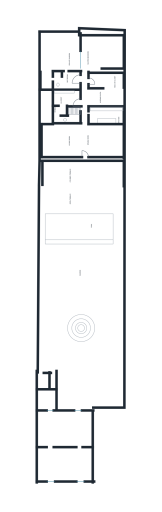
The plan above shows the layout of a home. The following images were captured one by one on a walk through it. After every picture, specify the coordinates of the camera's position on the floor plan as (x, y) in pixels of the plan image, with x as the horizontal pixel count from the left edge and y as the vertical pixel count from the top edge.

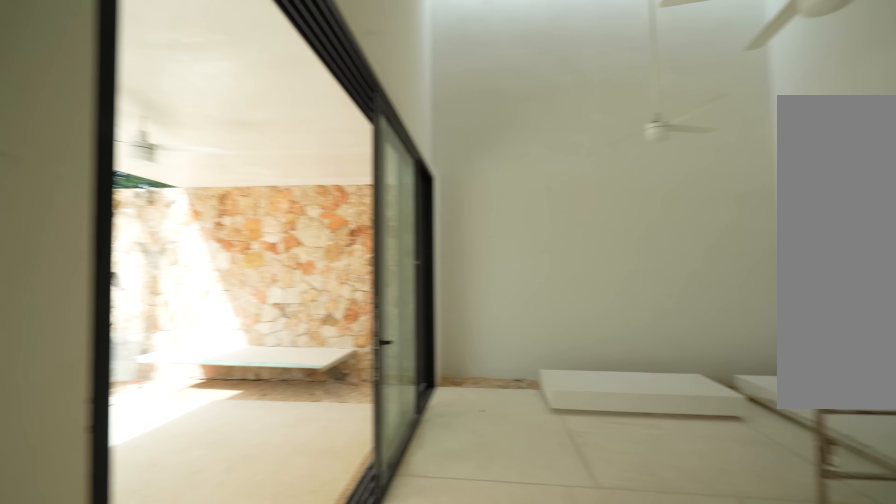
(82, 149)
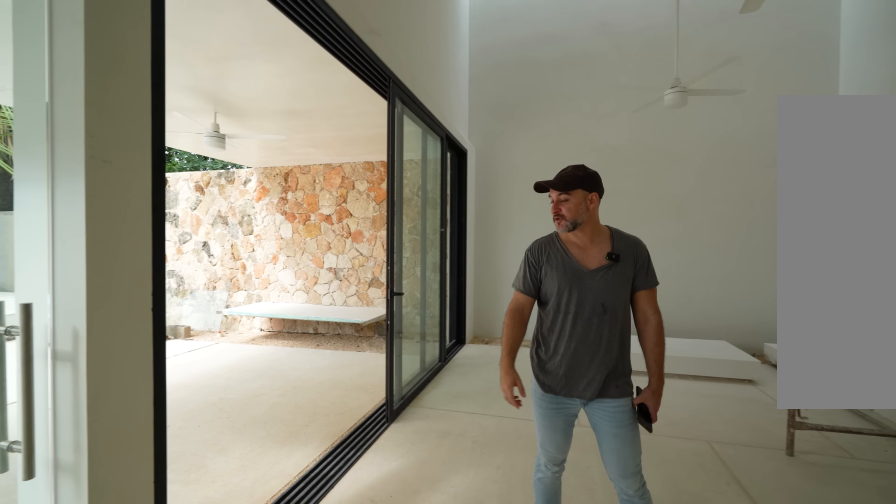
(67, 151)
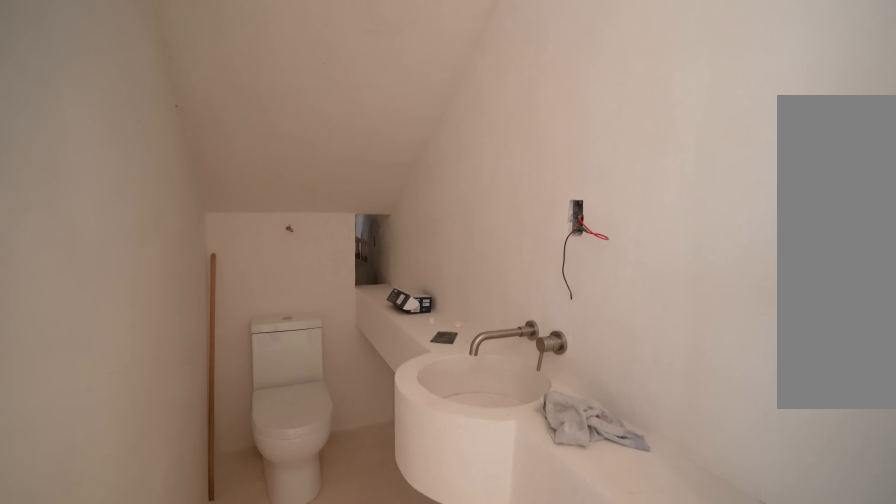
(82, 141)
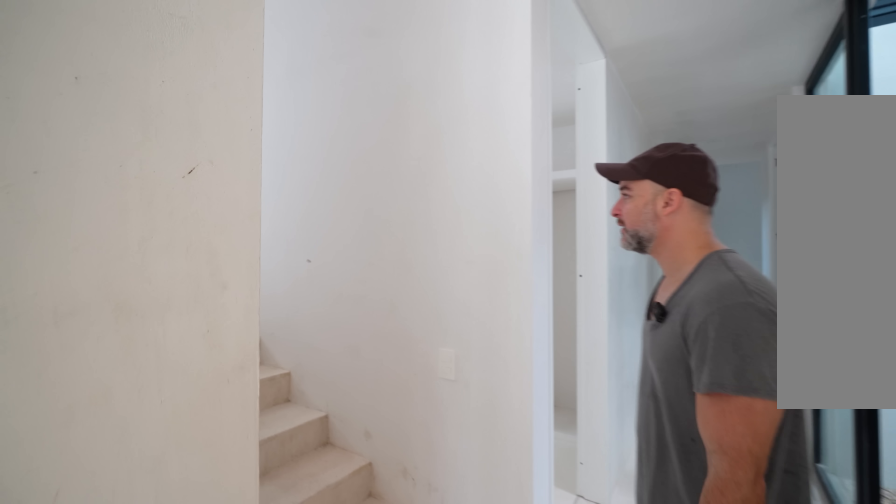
(82, 121)
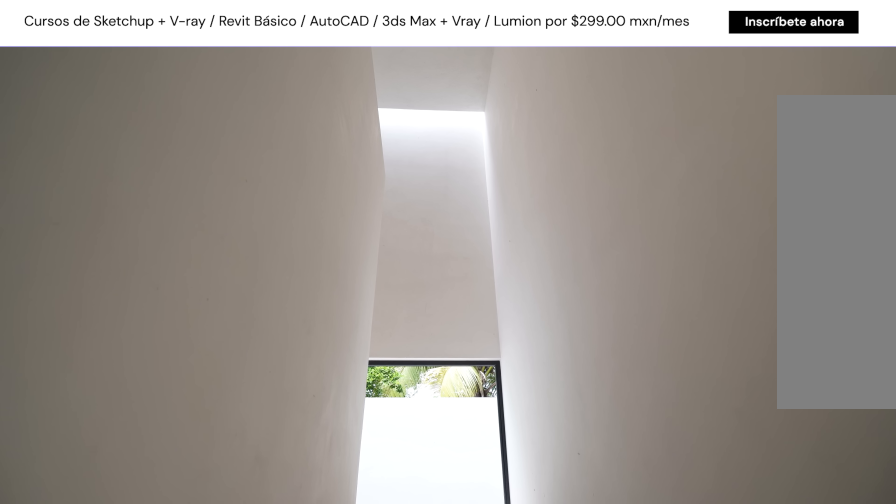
(82, 116)
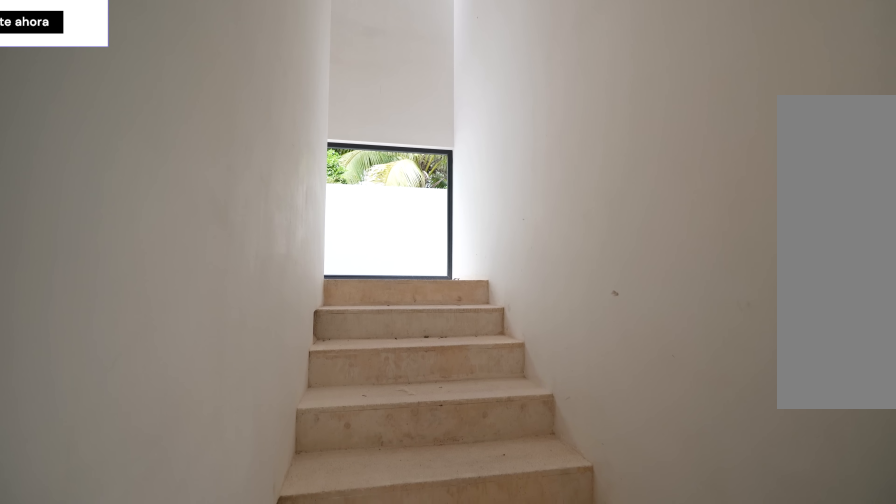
(82, 114)
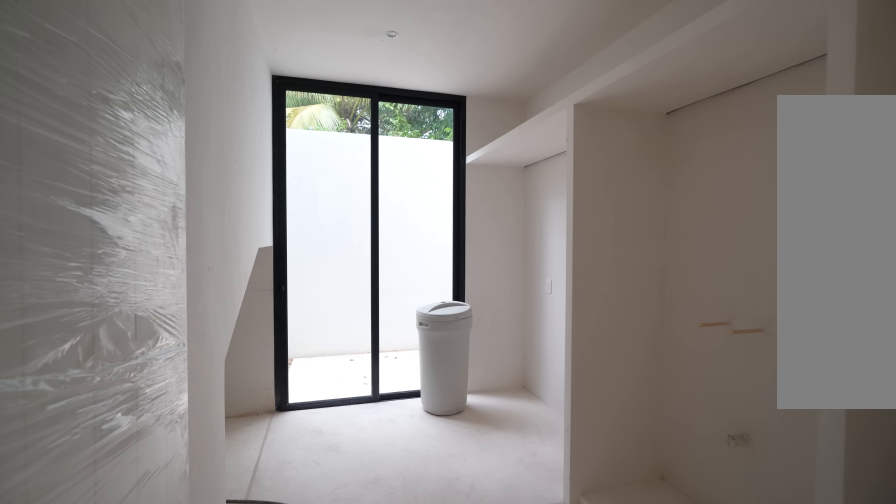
(82, 107)
